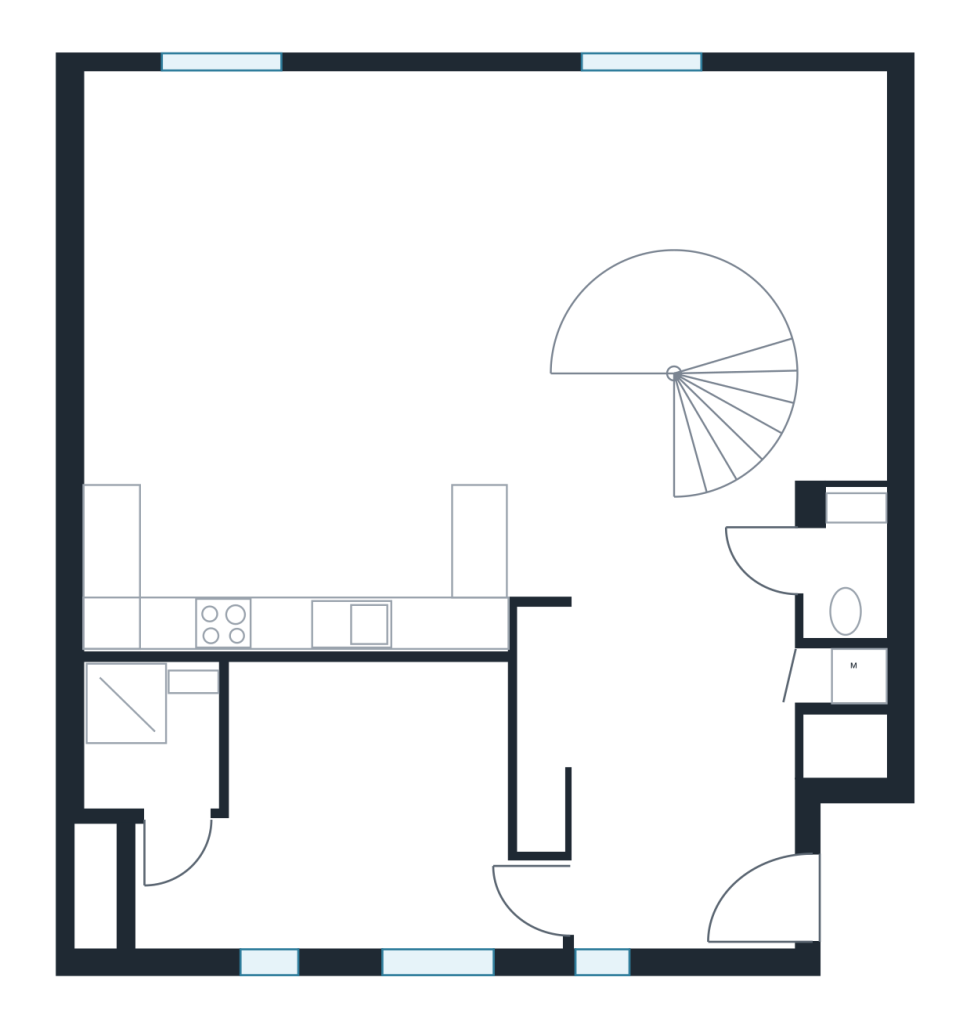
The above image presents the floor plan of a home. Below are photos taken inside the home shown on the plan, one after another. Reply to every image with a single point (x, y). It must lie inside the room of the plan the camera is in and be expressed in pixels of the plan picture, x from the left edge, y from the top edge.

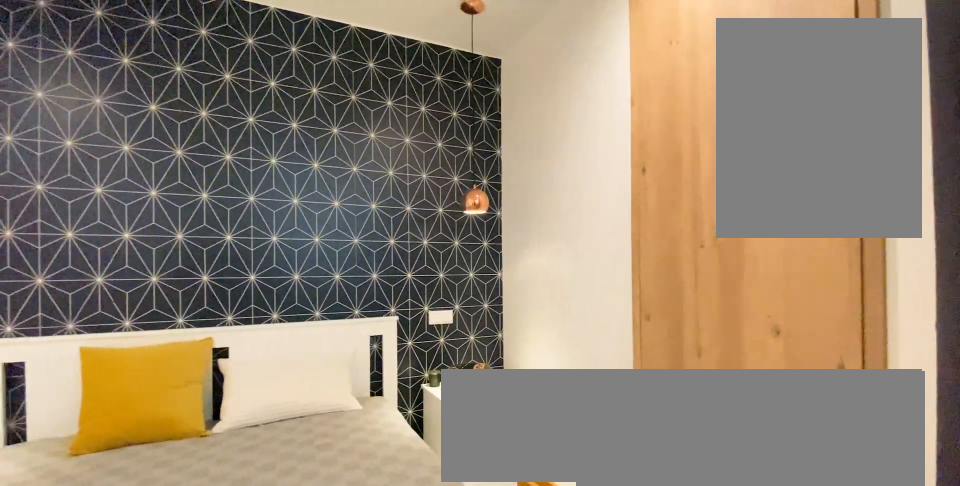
(359, 789)
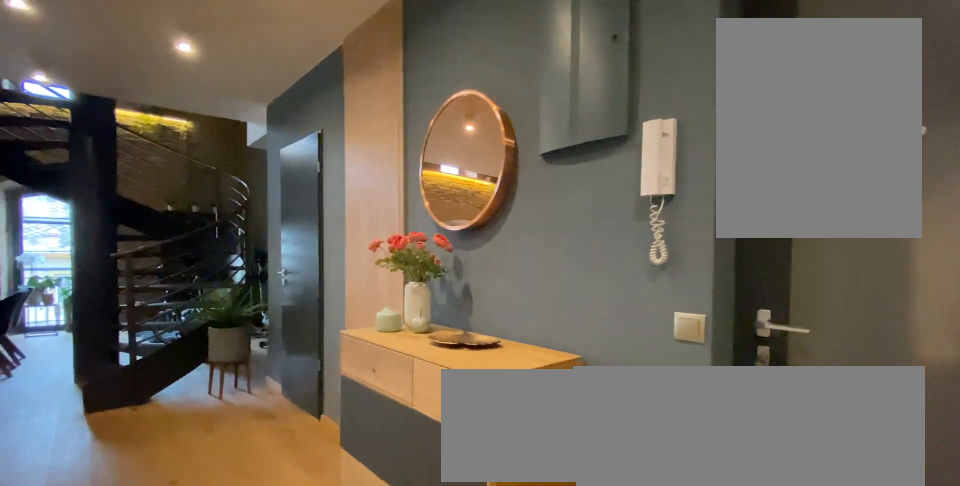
(690, 789)
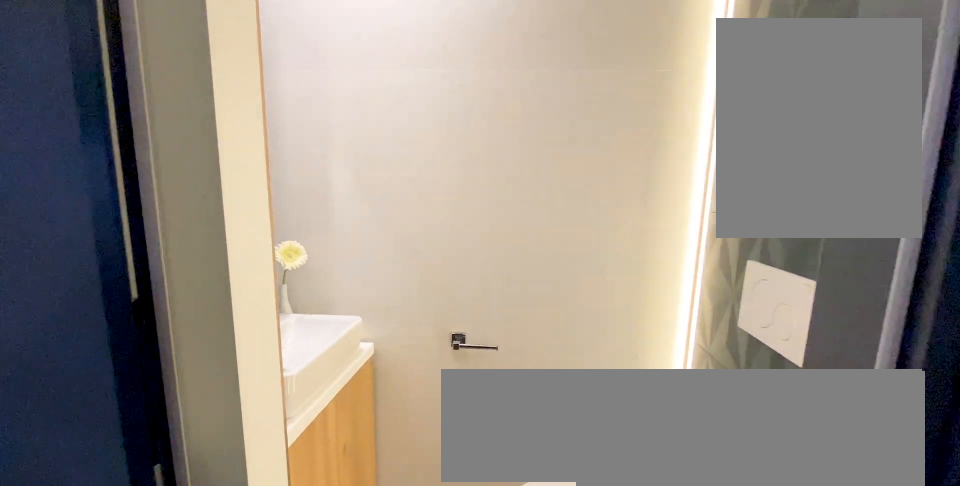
(845, 575)
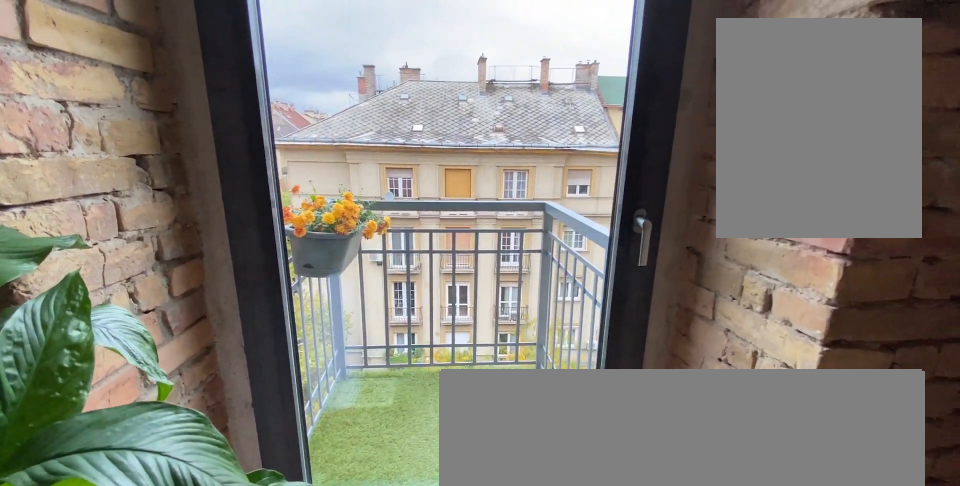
(356, 357)
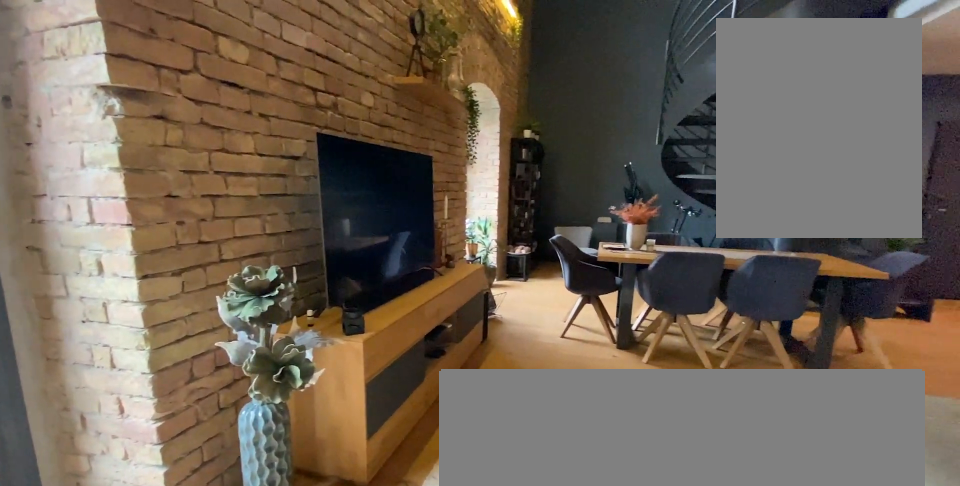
(356, 357)
